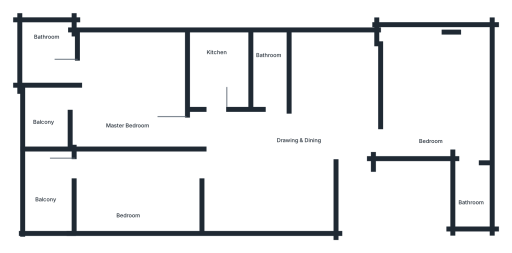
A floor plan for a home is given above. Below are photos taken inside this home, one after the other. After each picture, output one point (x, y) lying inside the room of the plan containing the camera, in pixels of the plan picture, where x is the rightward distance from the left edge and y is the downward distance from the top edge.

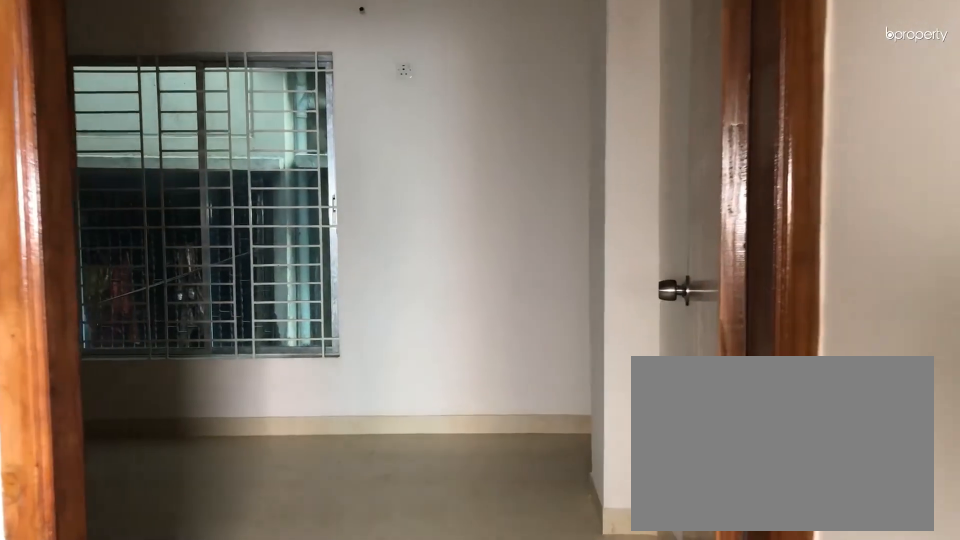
(391, 140)
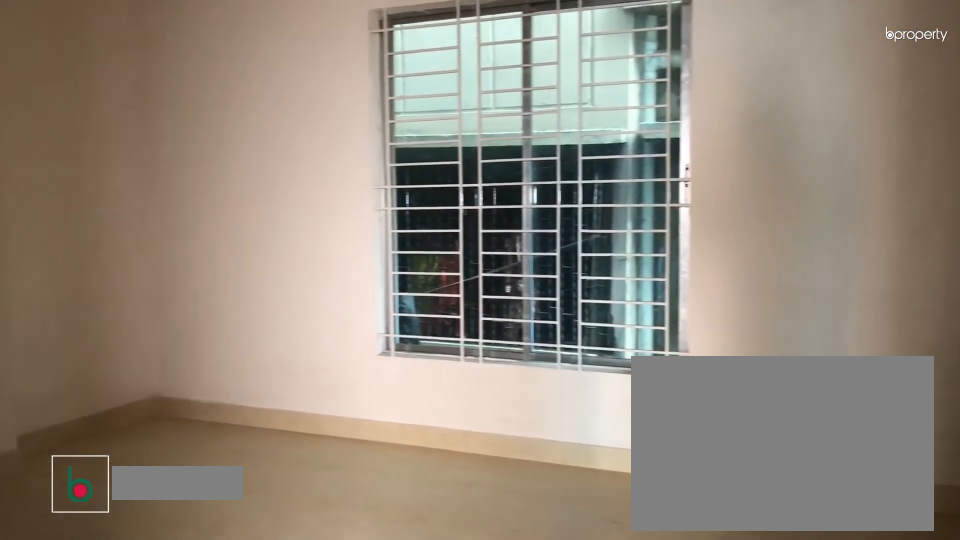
(427, 94)
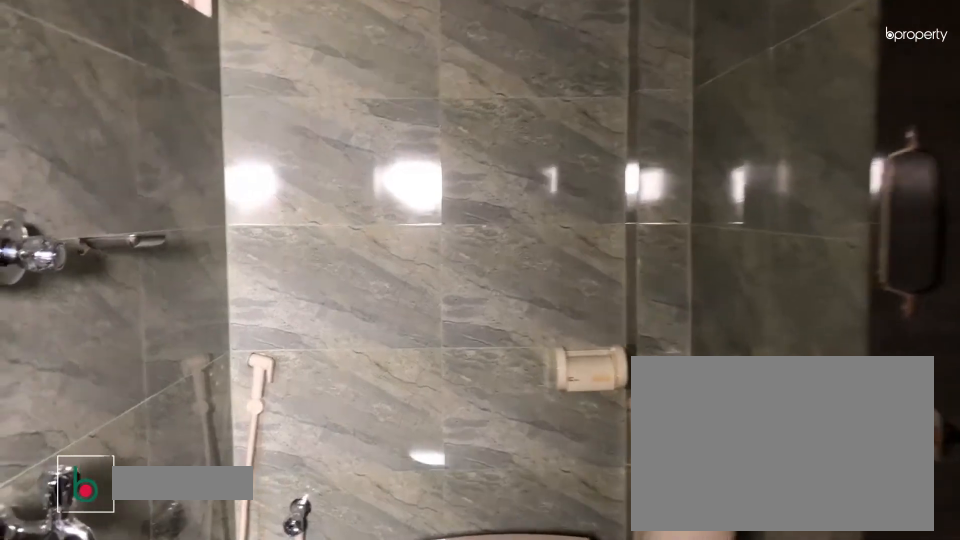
(475, 193)
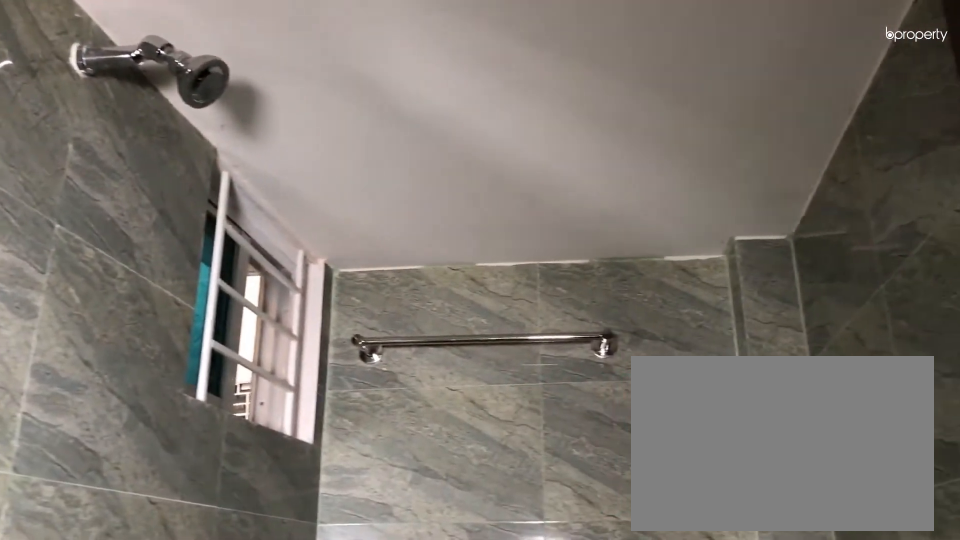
(475, 193)
